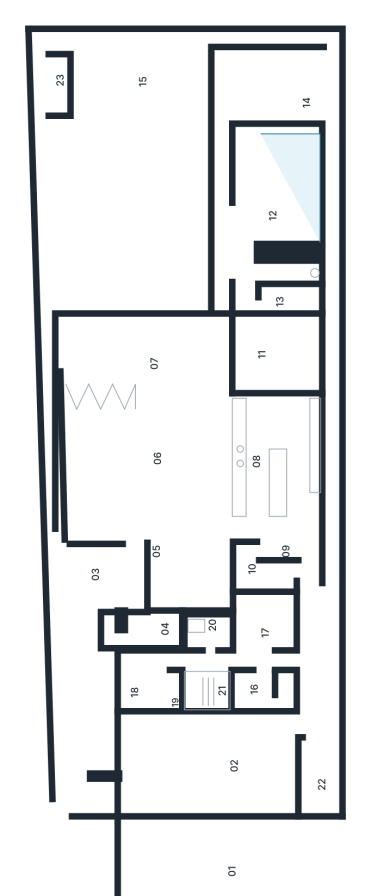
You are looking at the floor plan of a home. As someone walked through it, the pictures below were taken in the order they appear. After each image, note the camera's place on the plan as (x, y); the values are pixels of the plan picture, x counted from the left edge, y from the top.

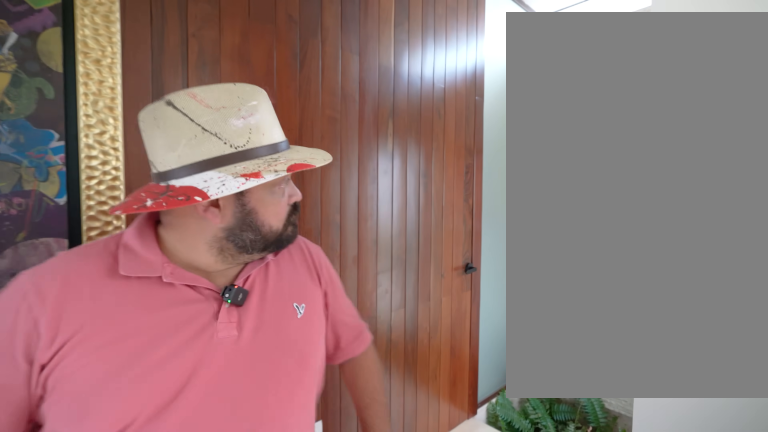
(136, 623)
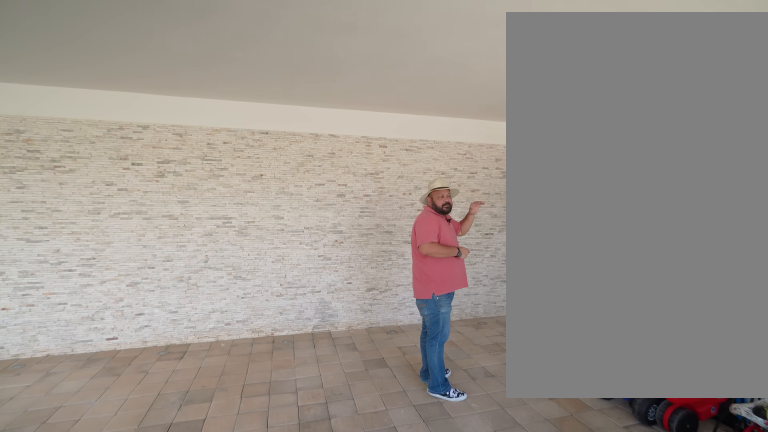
(230, 793)
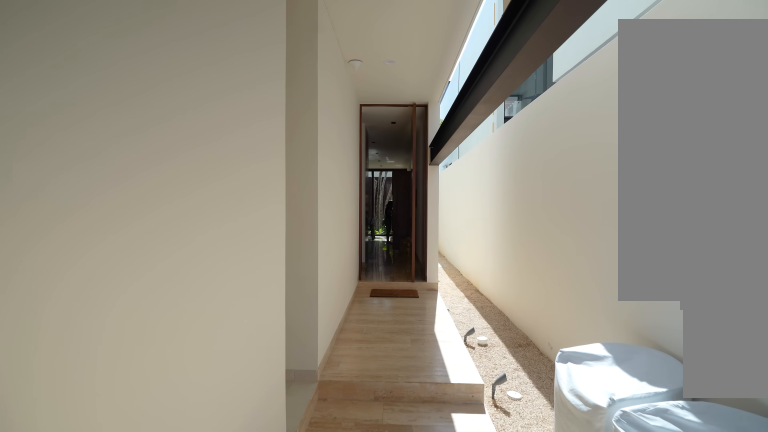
(311, 726)
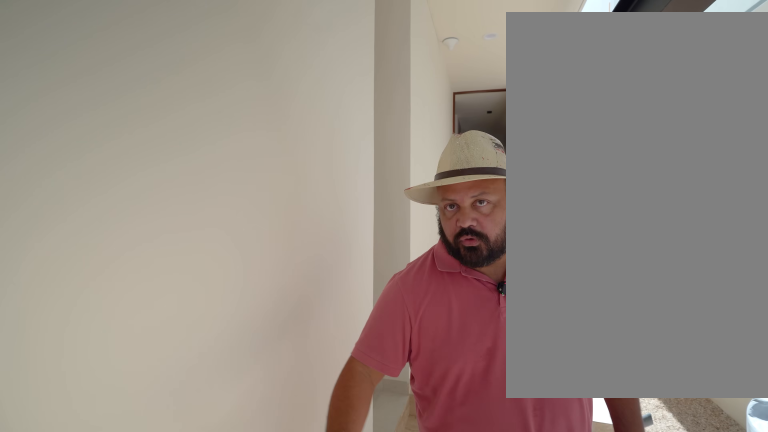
(311, 684)
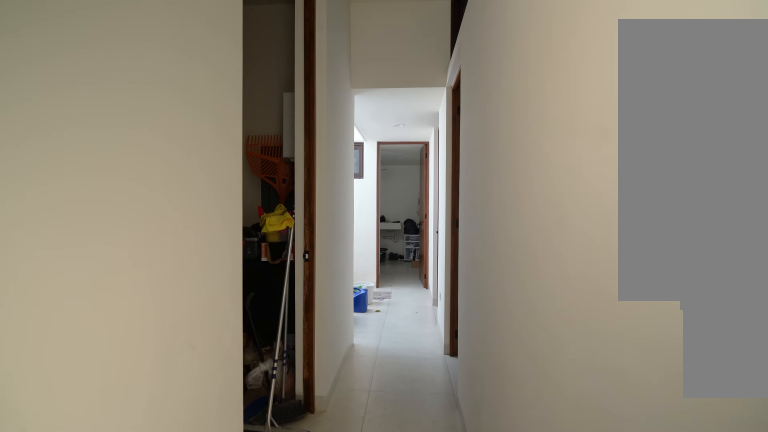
(312, 661)
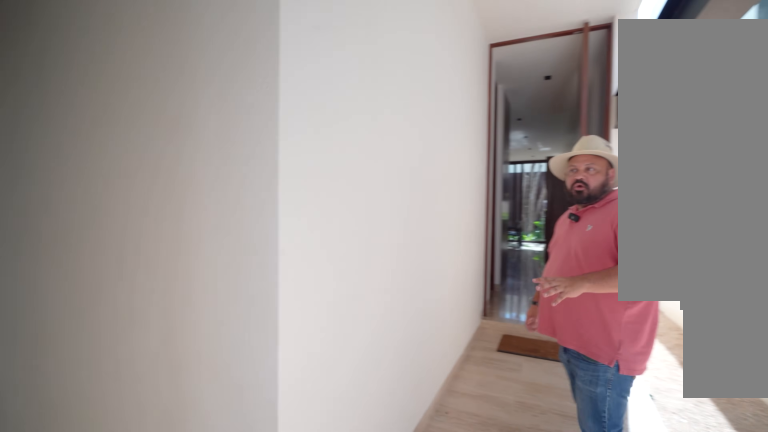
(302, 660)
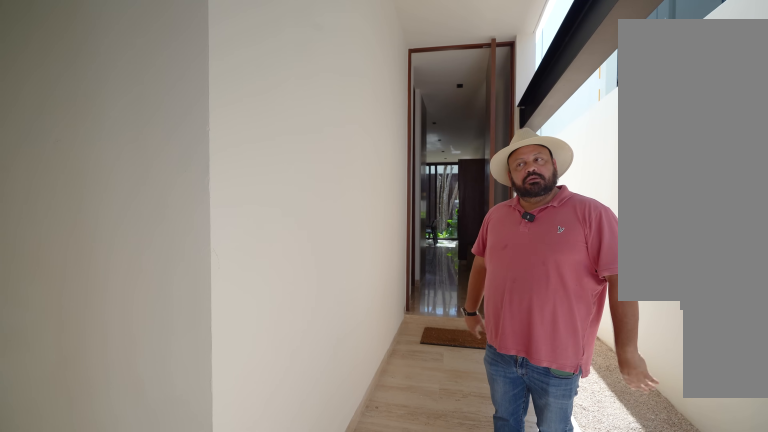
(308, 657)
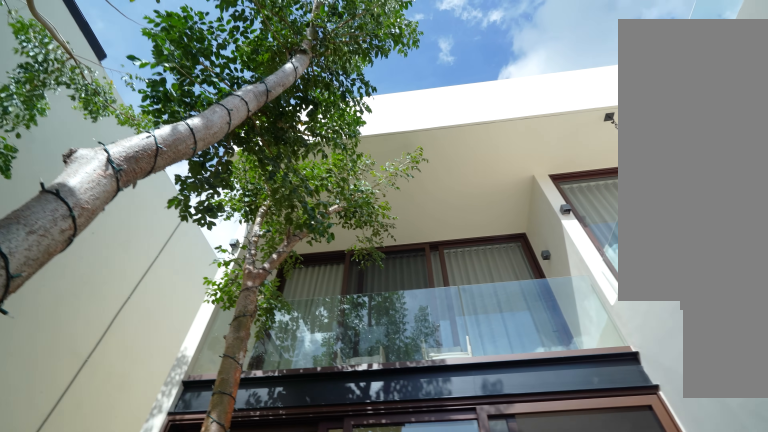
(250, 358)
